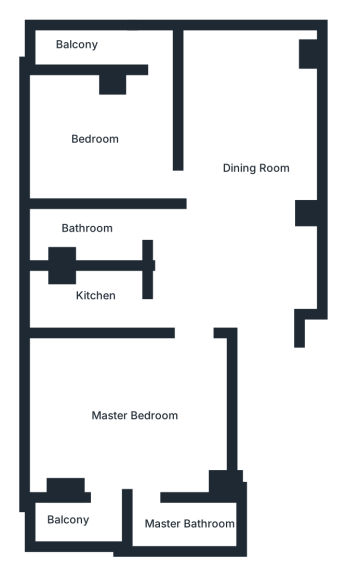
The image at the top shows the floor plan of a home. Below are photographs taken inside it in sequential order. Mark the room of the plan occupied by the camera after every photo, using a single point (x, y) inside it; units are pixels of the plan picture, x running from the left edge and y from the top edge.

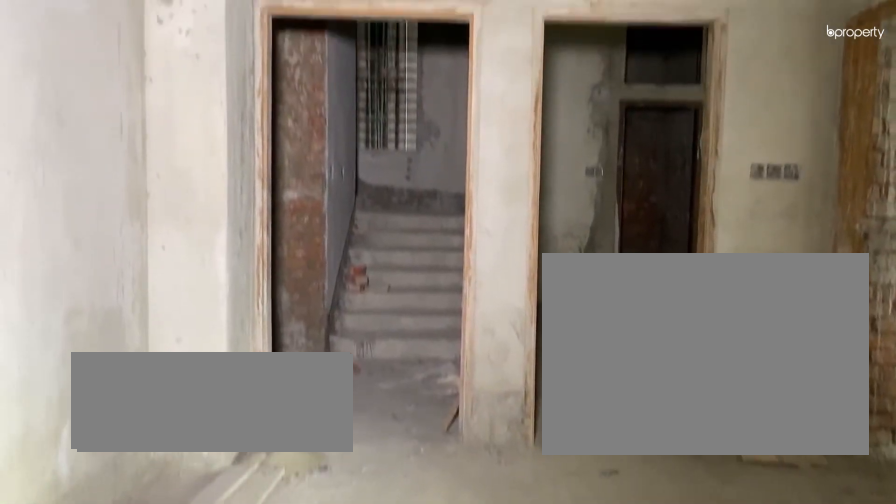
(252, 210)
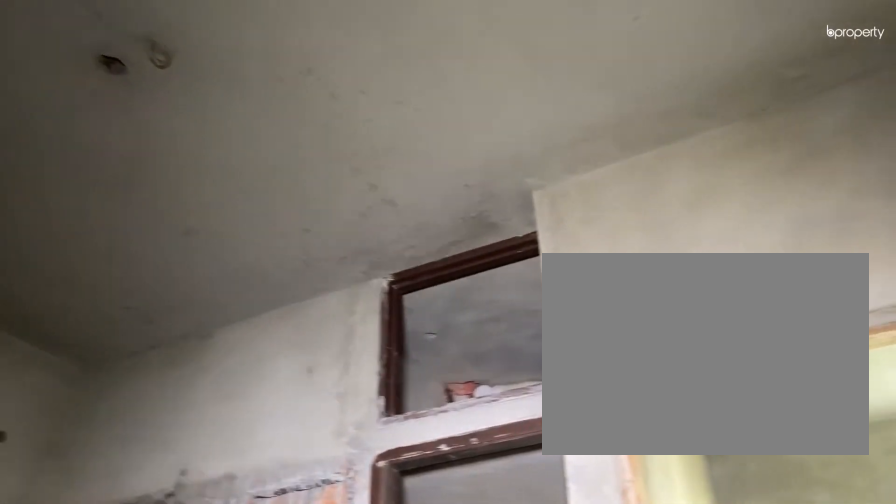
(252, 210)
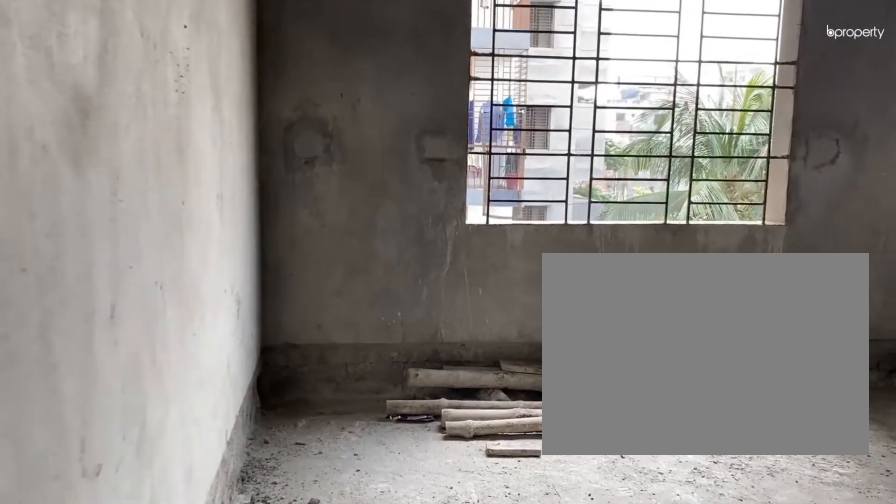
(109, 139)
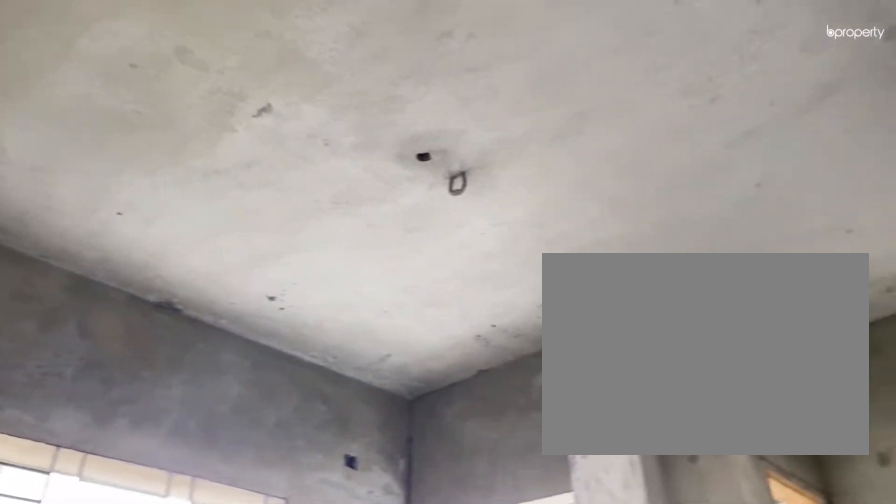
(109, 139)
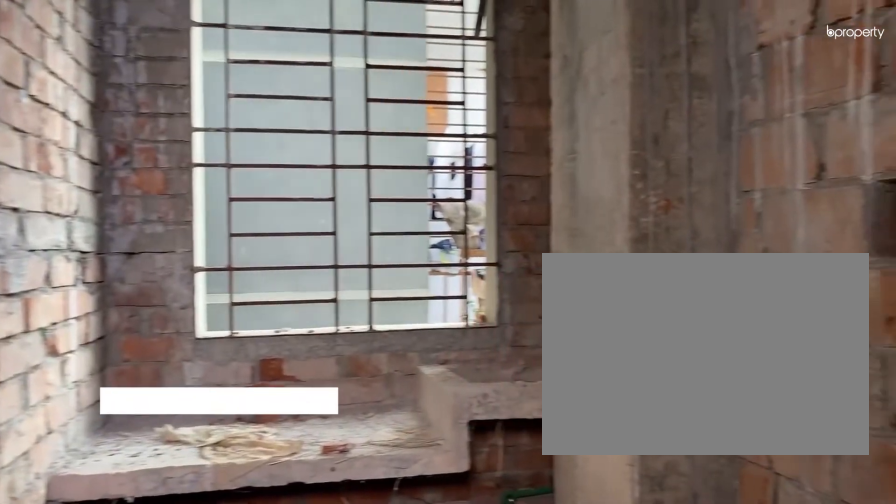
(96, 298)
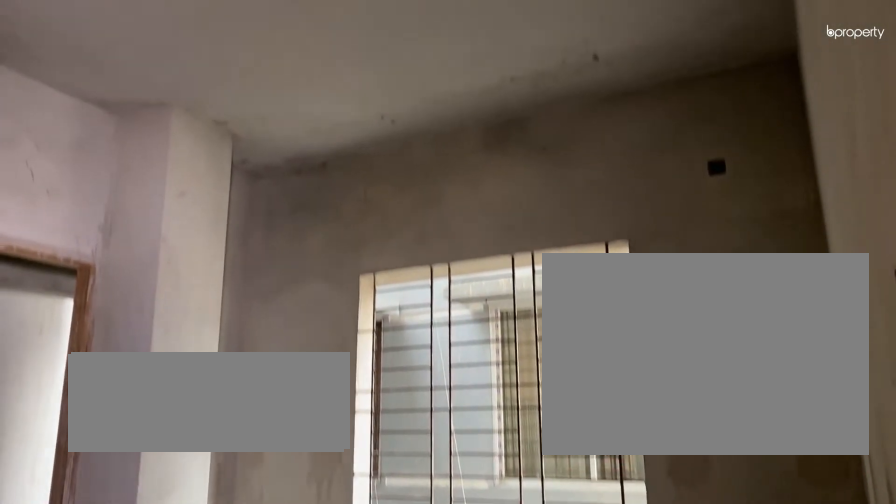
(143, 414)
